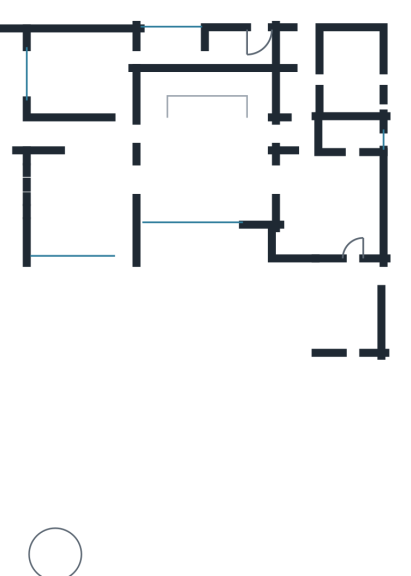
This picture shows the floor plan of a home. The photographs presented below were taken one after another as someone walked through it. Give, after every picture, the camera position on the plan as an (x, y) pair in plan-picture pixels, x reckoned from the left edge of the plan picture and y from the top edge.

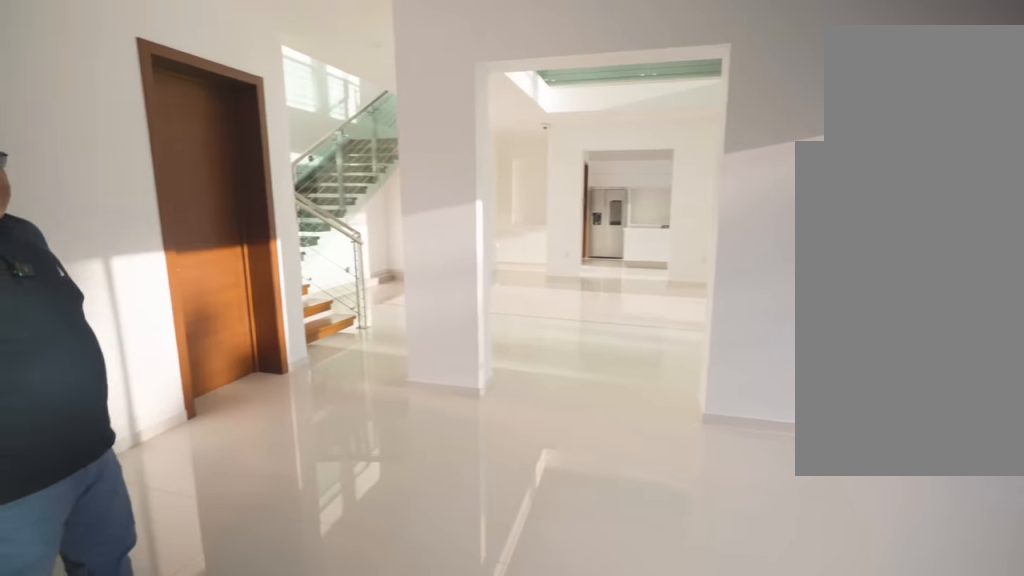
(66, 177)
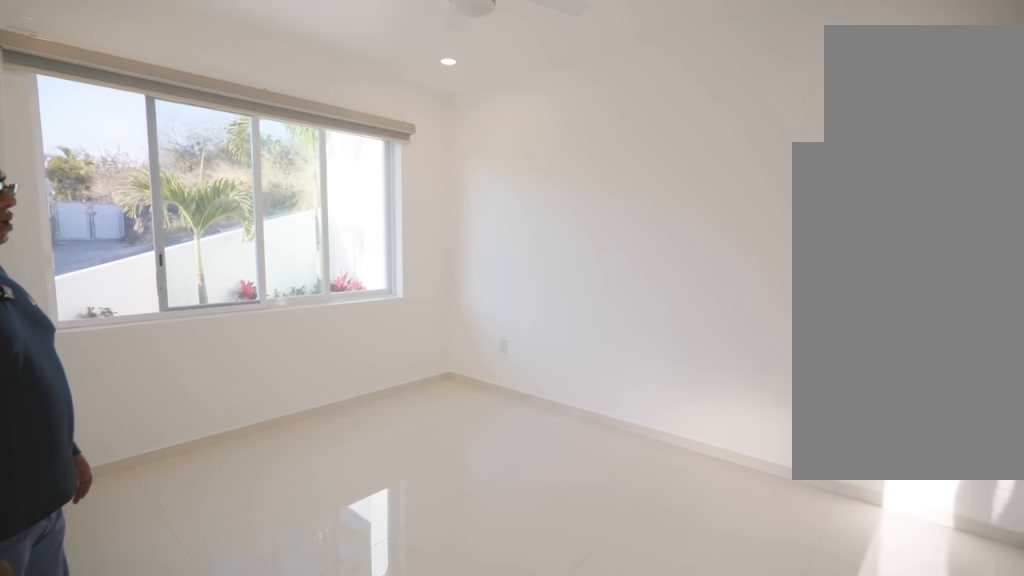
(121, 95)
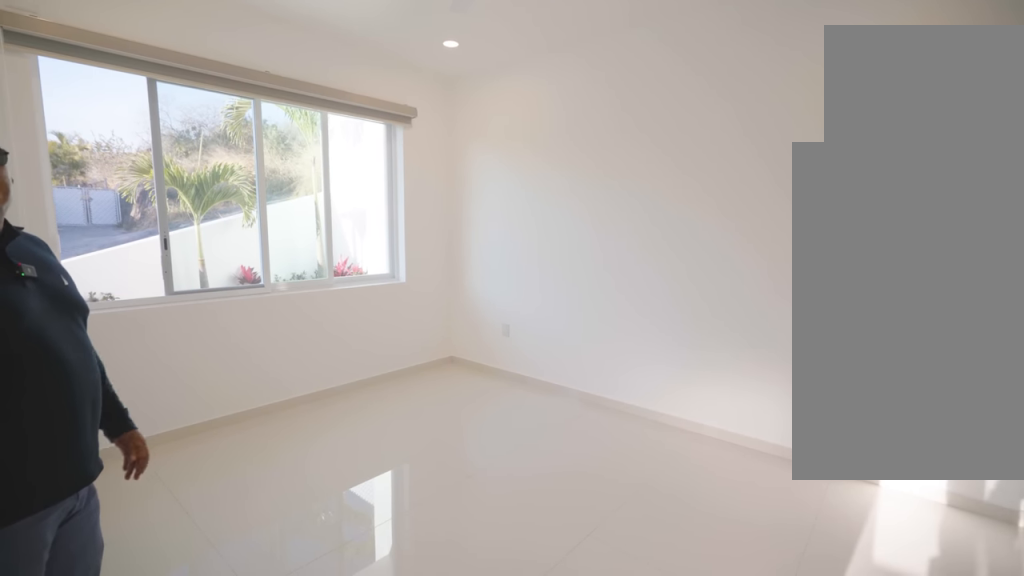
(121, 95)
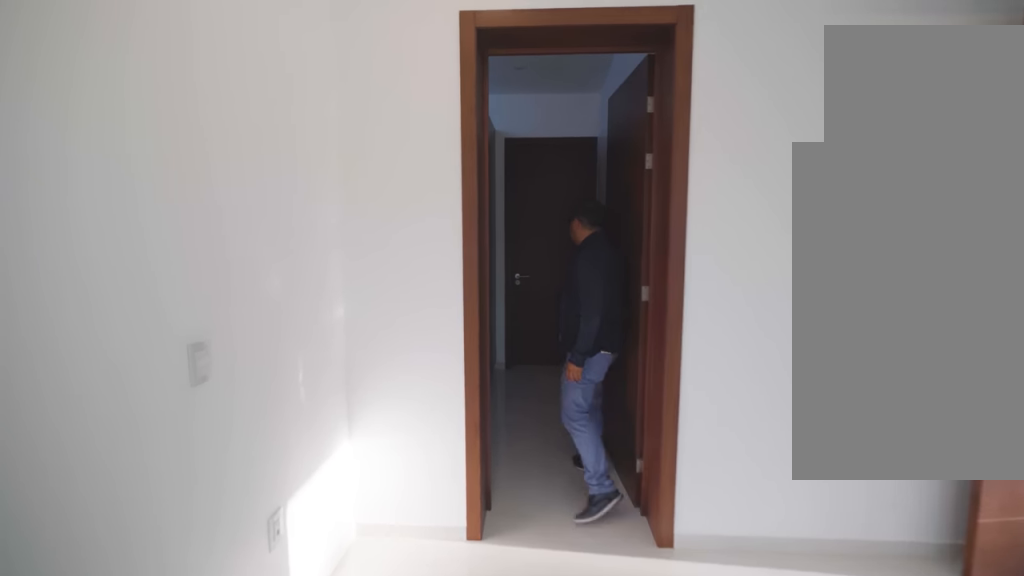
(128, 56)
